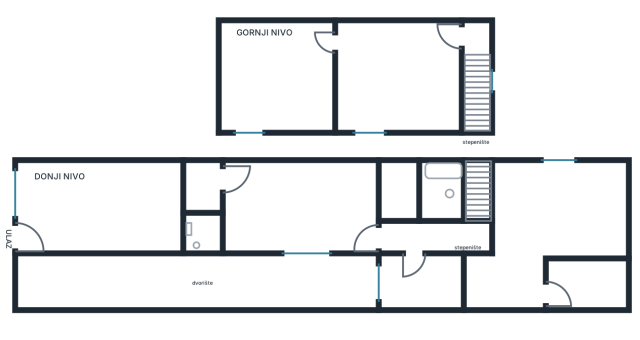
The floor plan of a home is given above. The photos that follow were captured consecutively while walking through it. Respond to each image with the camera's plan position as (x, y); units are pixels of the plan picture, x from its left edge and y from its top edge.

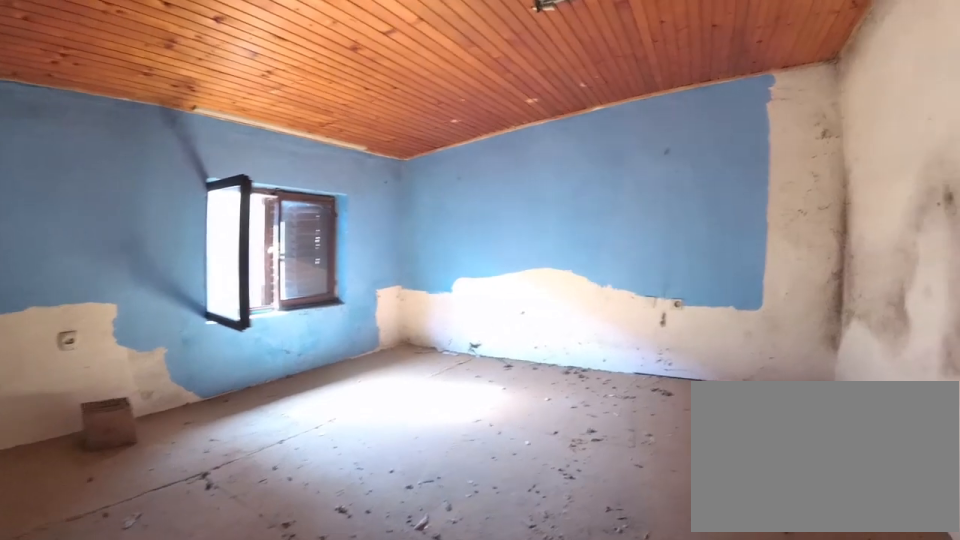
(316, 46)
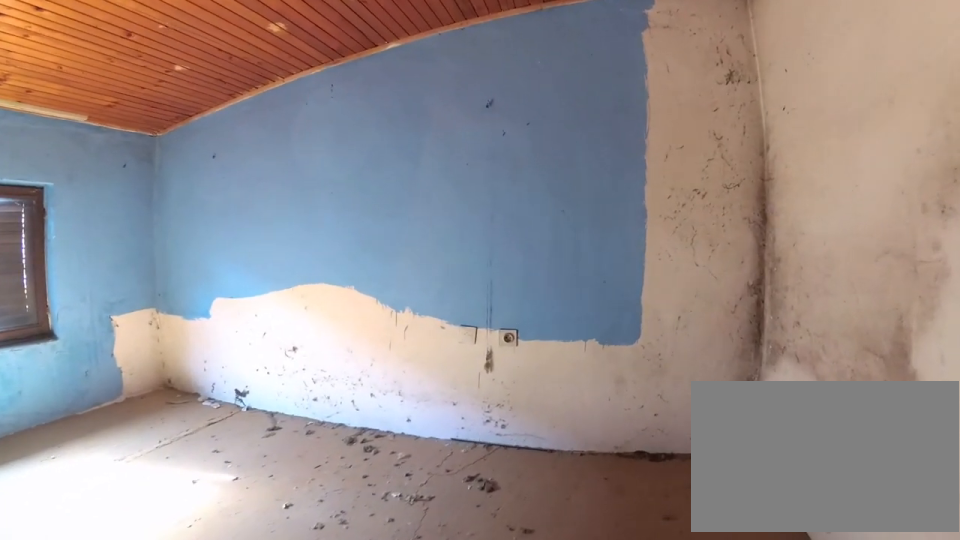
(279, 45)
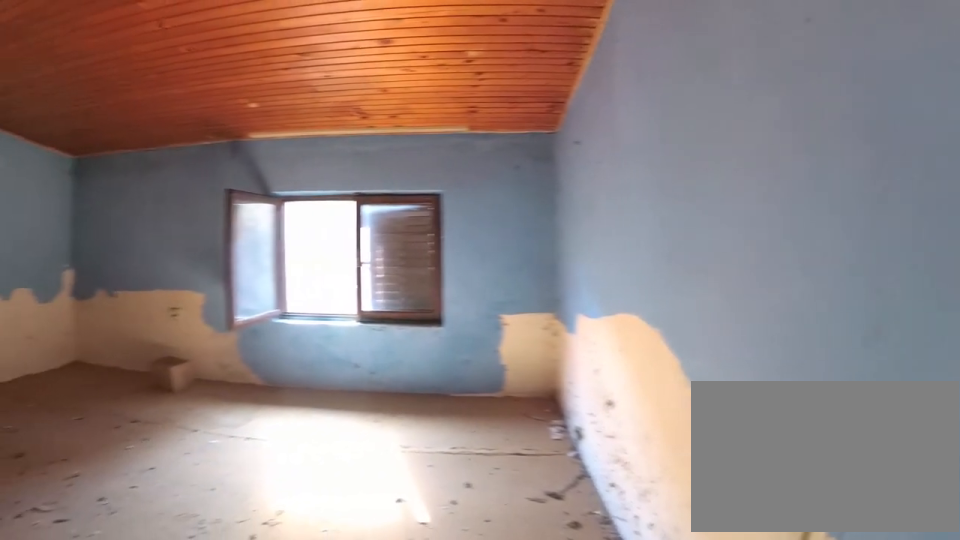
(250, 41)
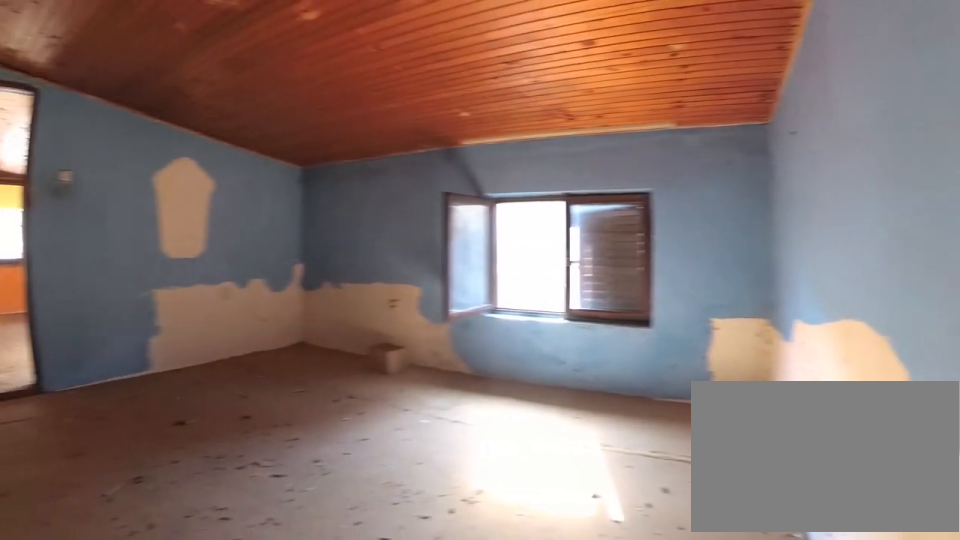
(244, 42)
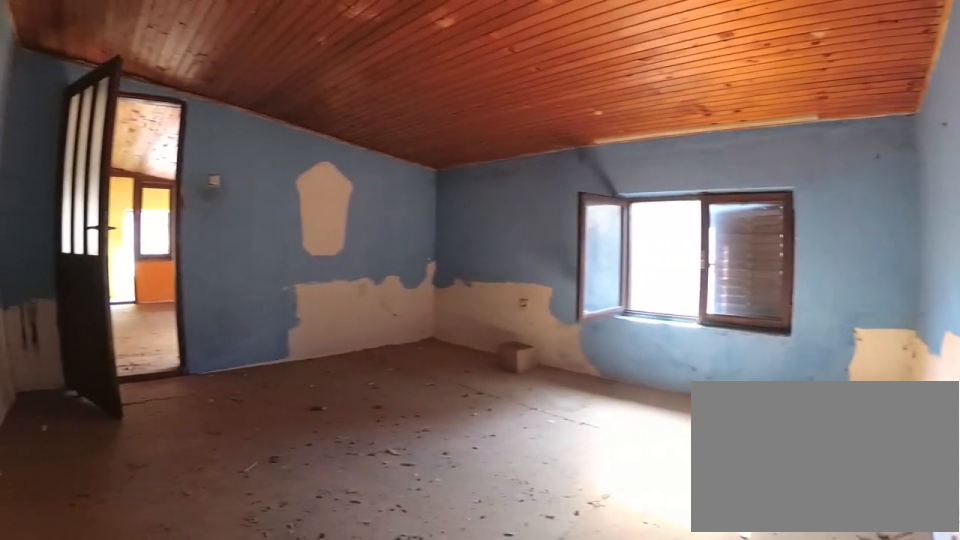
(240, 44)
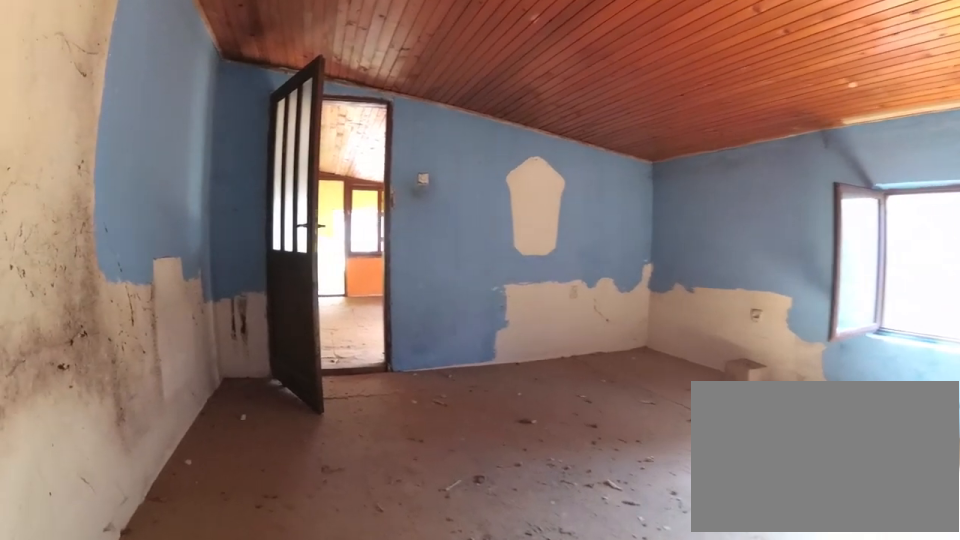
(237, 57)
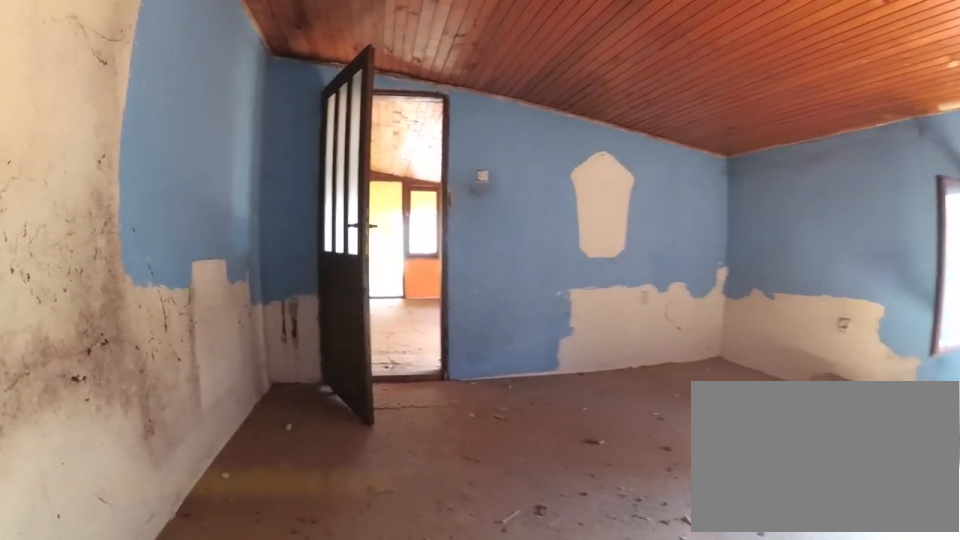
(244, 56)
